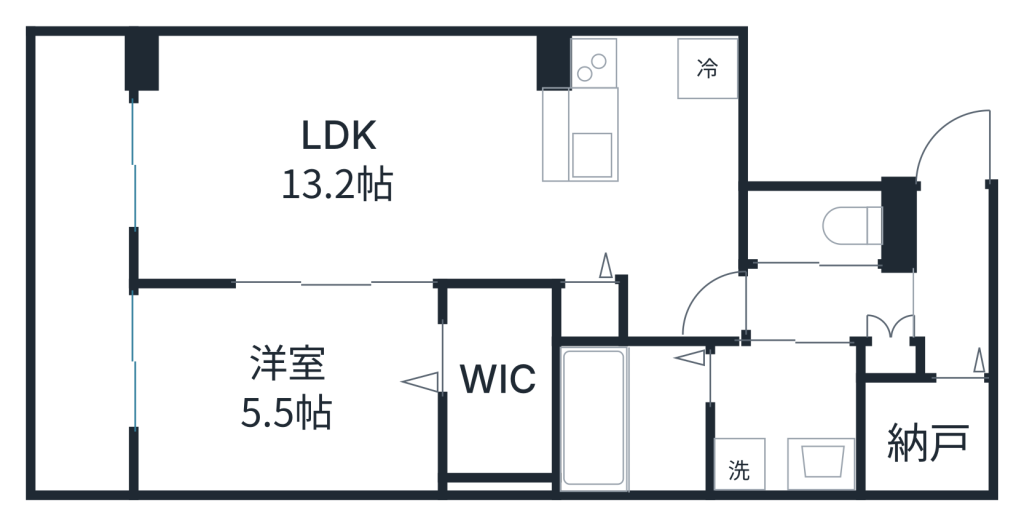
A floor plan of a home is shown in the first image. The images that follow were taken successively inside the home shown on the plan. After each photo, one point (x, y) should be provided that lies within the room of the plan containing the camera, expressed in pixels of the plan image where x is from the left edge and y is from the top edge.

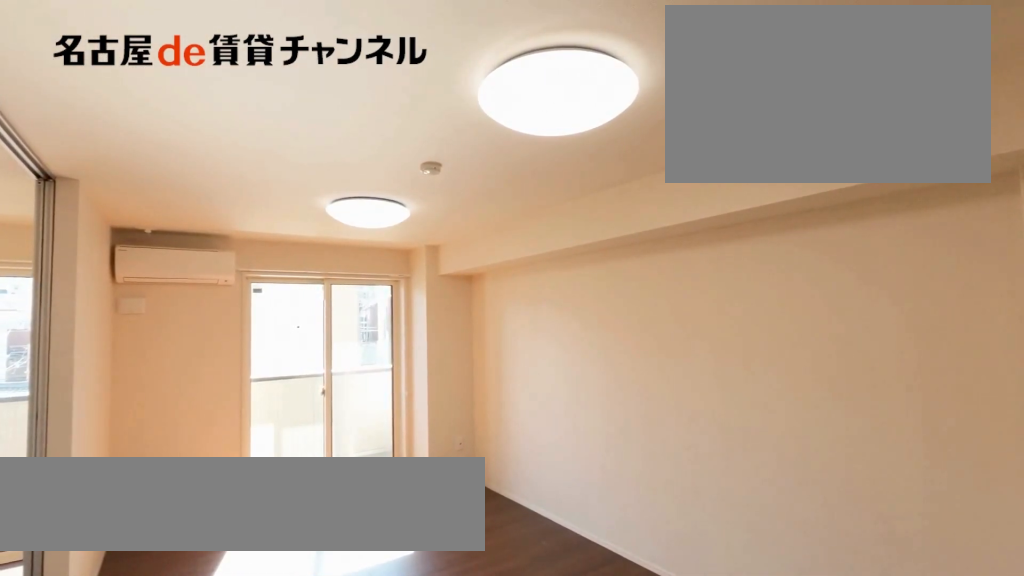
(395, 169)
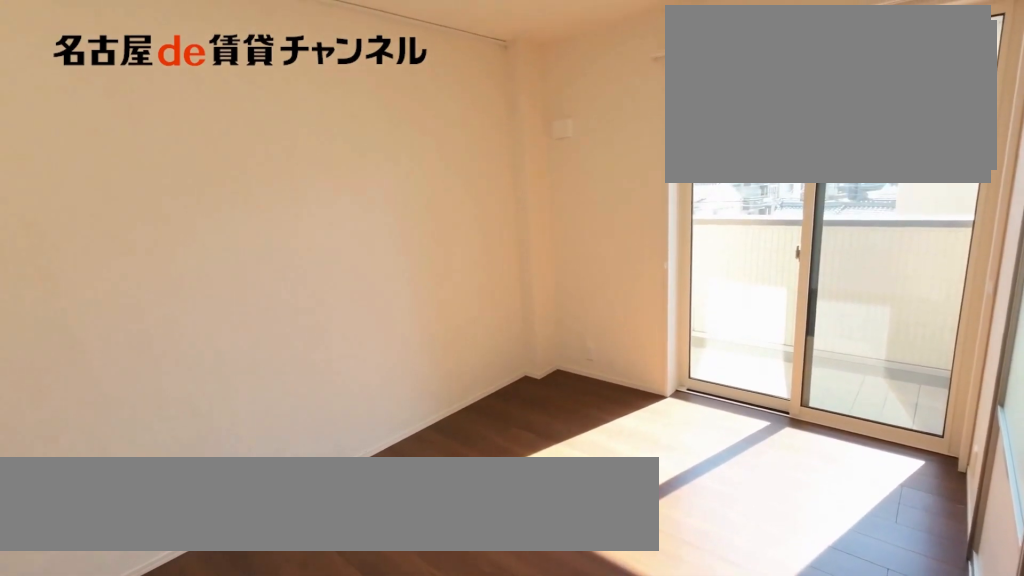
(282, 386)
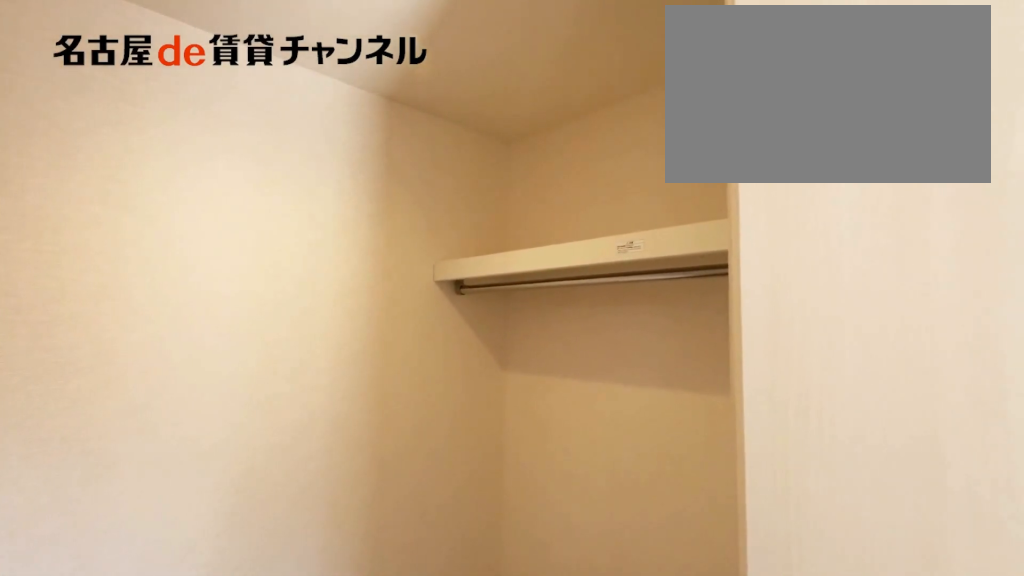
(494, 384)
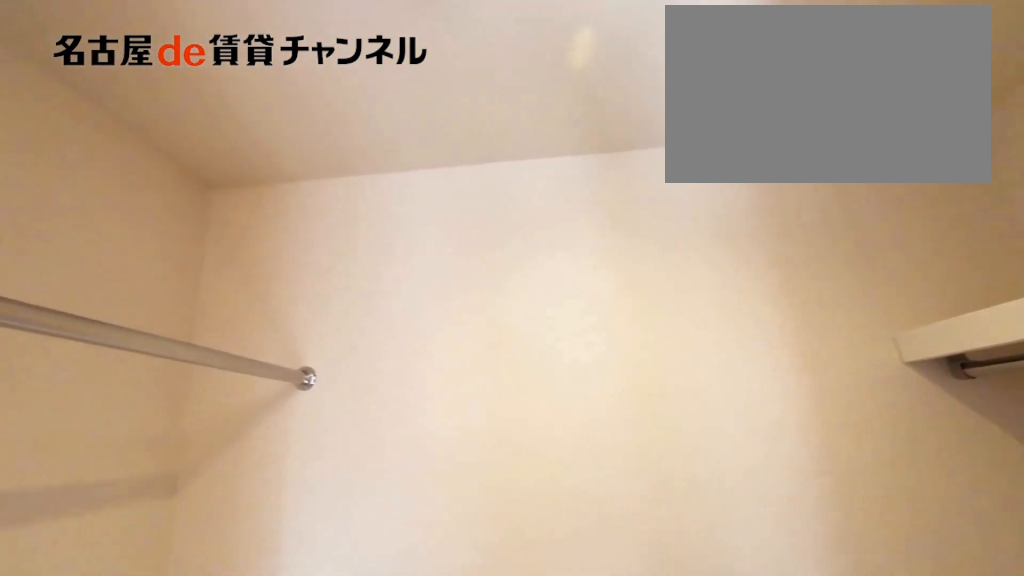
(494, 384)
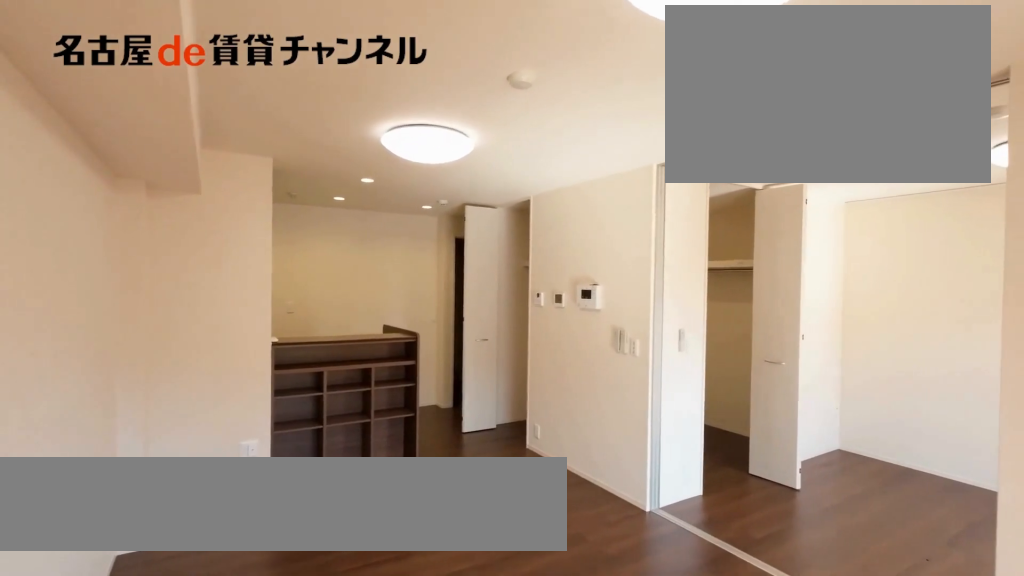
(388, 170)
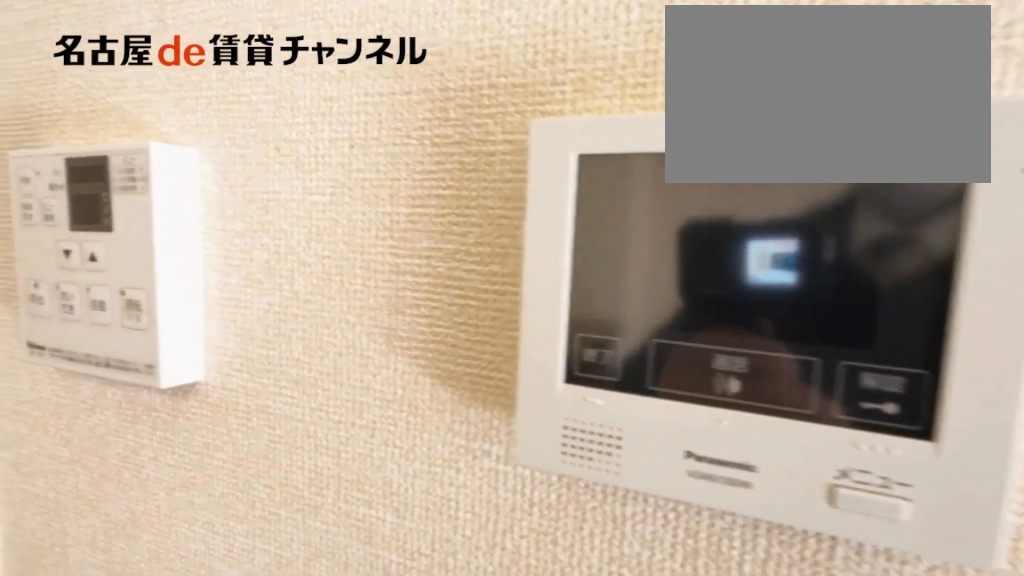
(388, 170)
